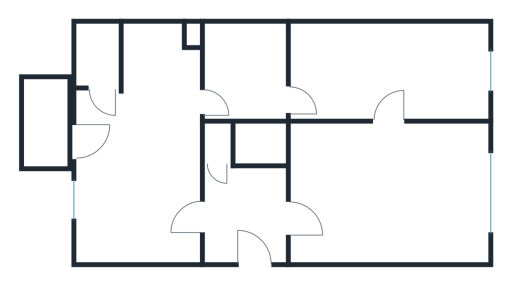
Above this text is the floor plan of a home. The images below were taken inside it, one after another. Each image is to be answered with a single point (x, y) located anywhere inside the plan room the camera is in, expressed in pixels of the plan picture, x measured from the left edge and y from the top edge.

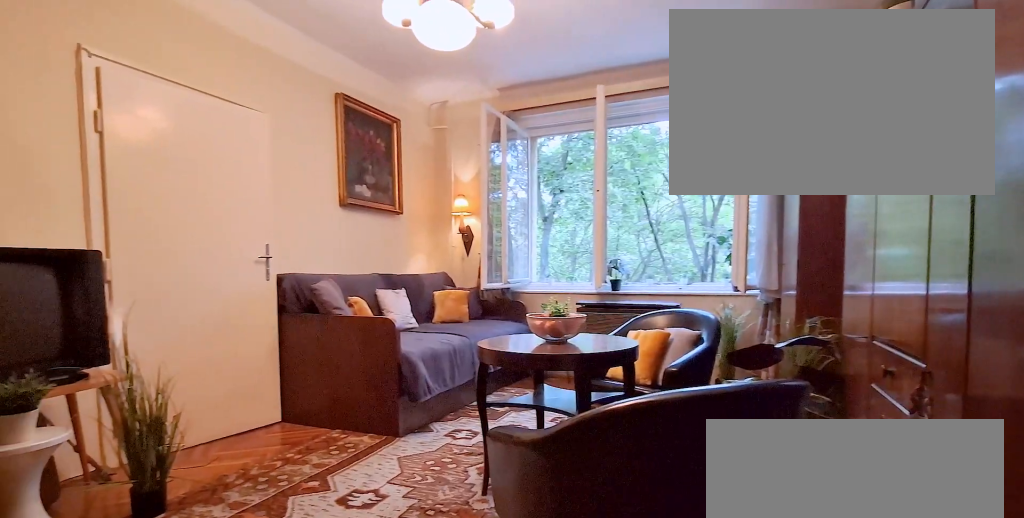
(386, 196)
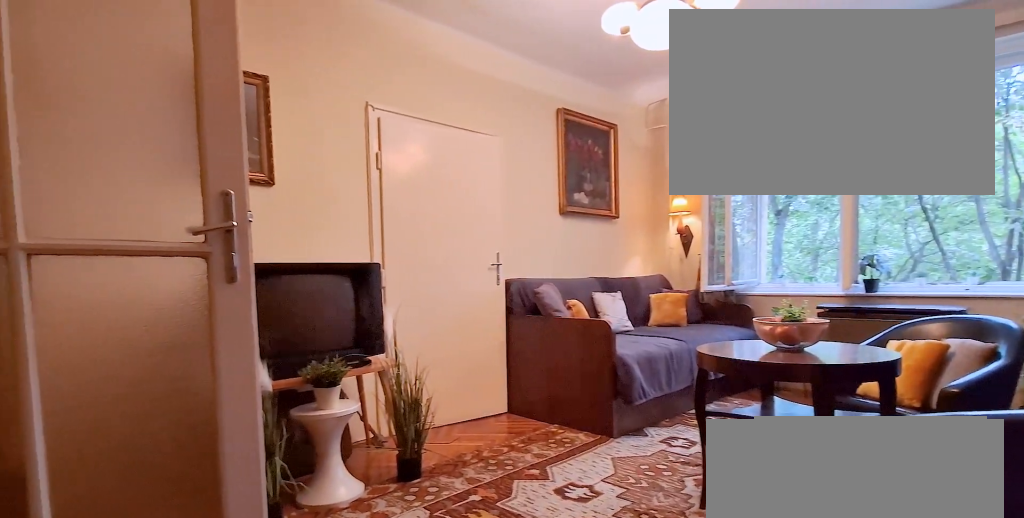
(386, 196)
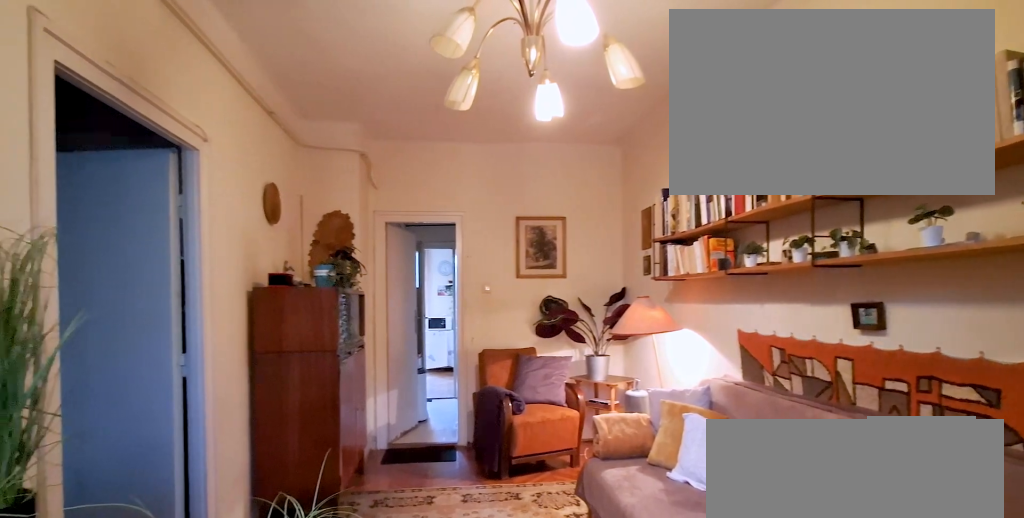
(386, 70)
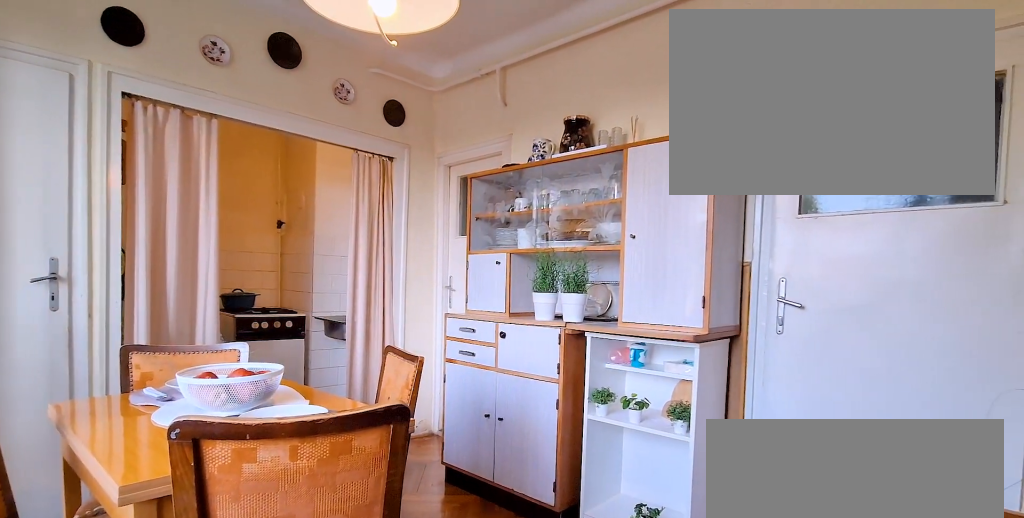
(141, 155)
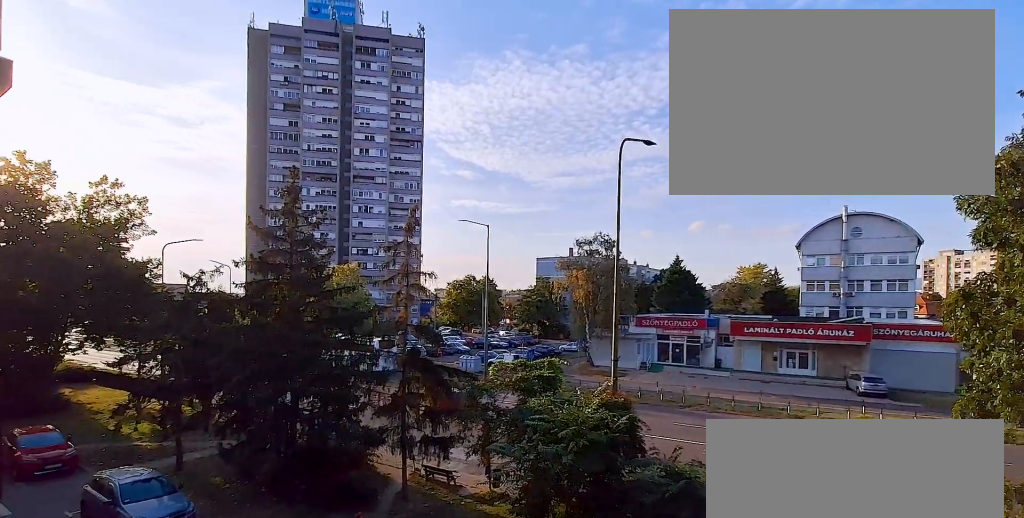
(50, 131)
